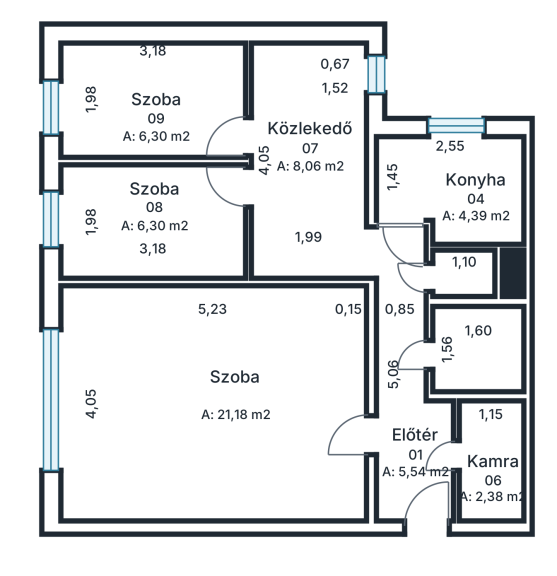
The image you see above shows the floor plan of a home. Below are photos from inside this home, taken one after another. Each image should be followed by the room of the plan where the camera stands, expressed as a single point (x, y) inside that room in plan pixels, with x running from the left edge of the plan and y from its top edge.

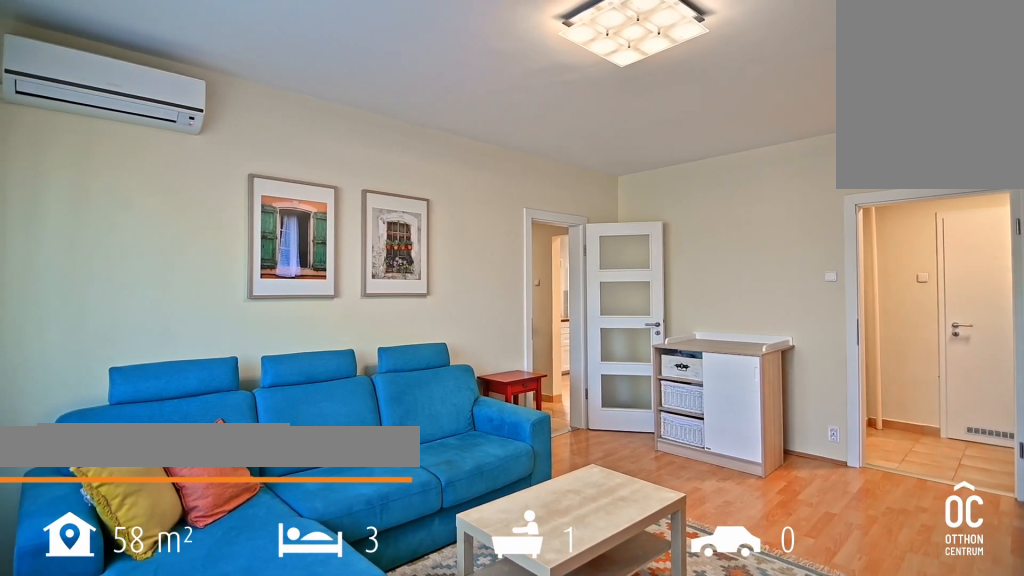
(219, 388)
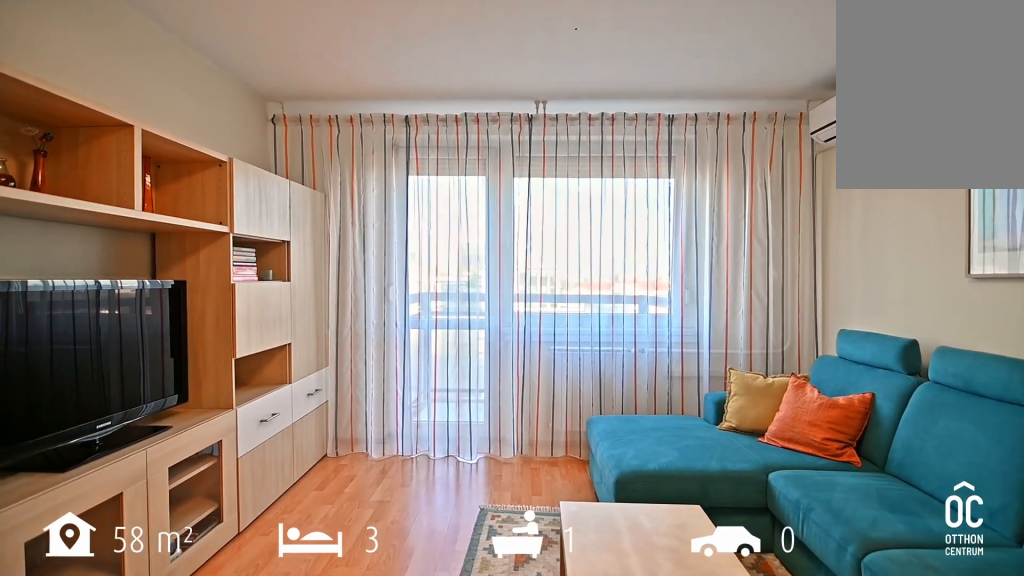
(219, 388)
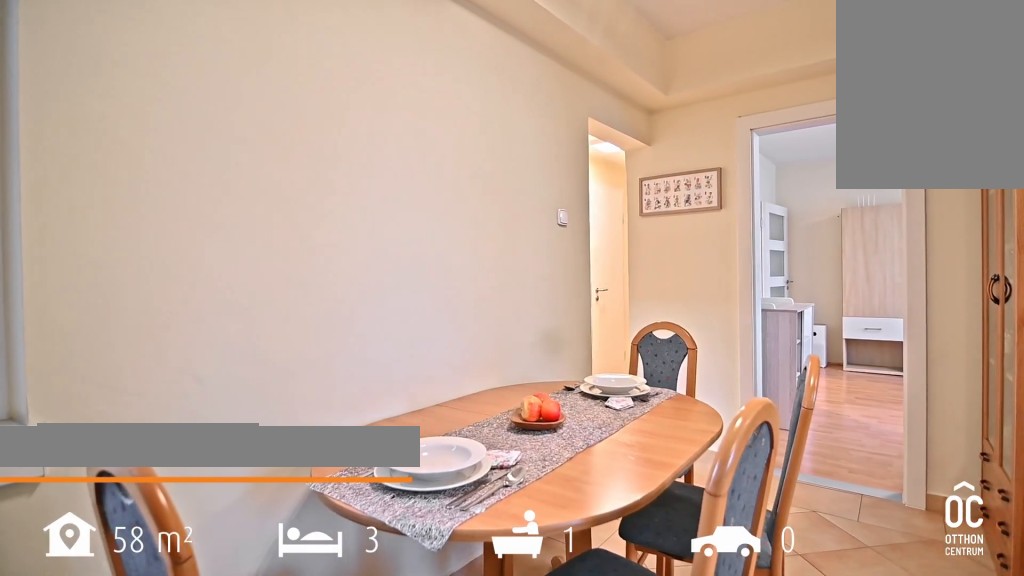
(315, 171)
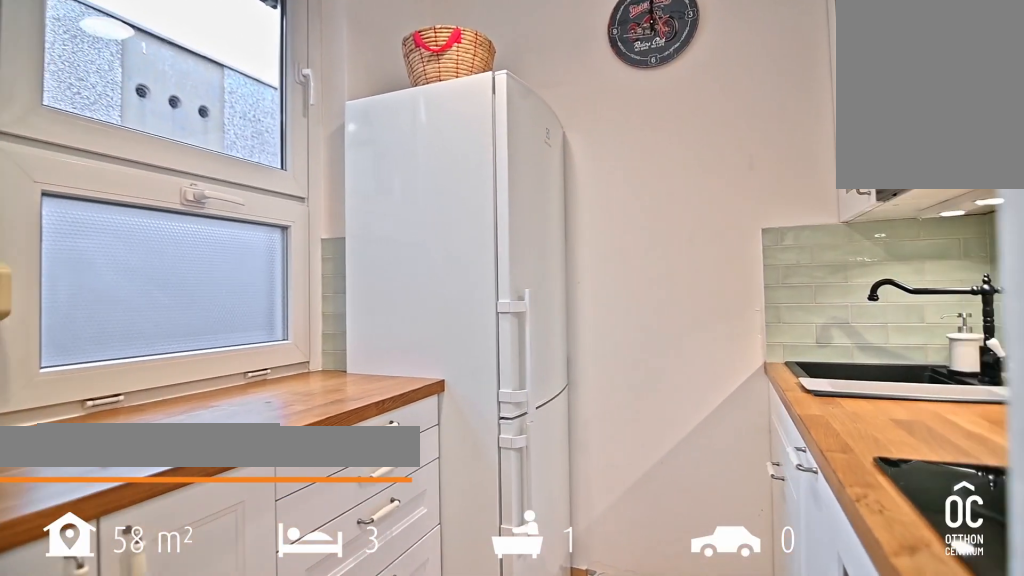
(487, 181)
